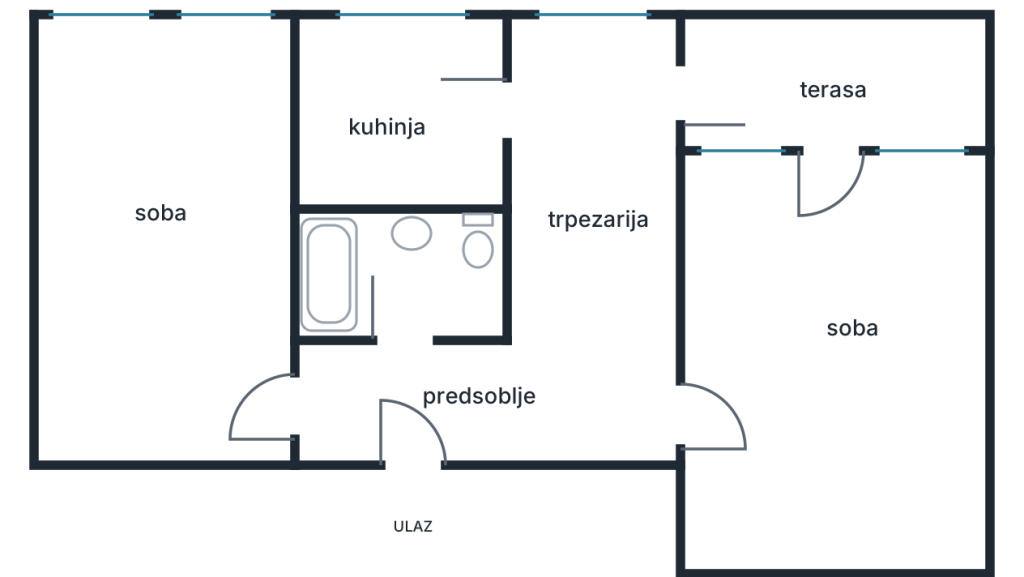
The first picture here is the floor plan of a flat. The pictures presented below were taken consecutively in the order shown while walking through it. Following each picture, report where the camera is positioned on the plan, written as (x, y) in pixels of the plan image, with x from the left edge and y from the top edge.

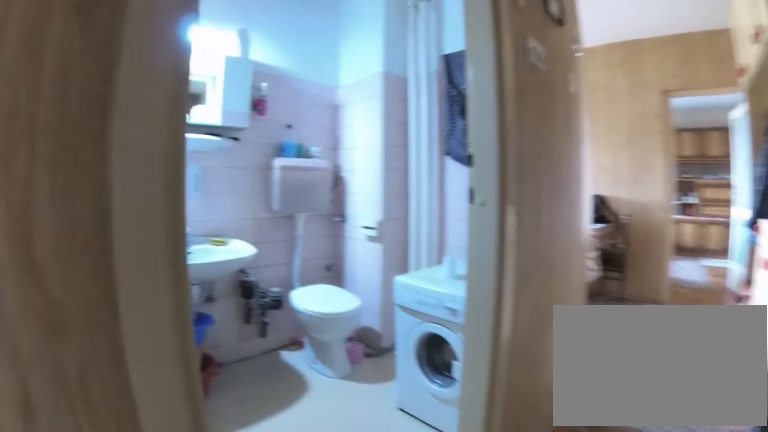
(375, 411)
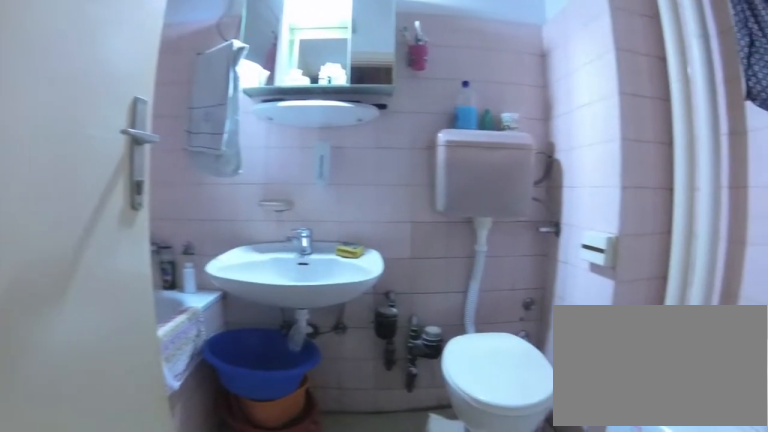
(395, 355)
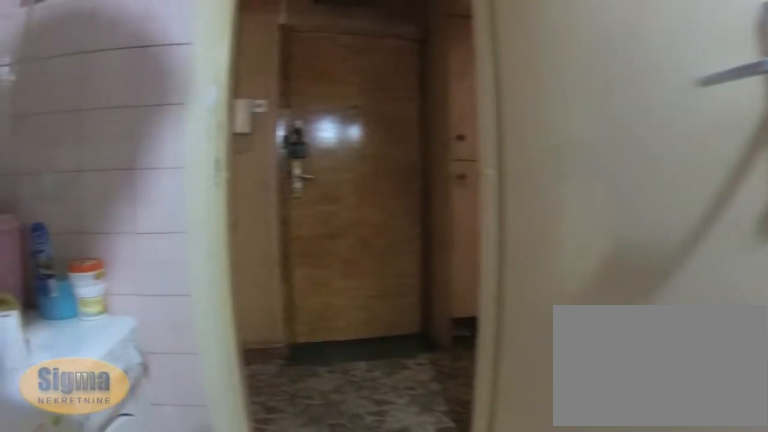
(408, 252)
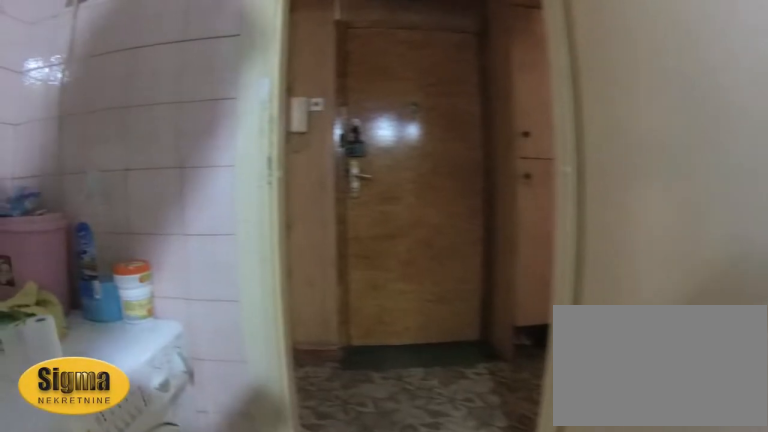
(402, 252)
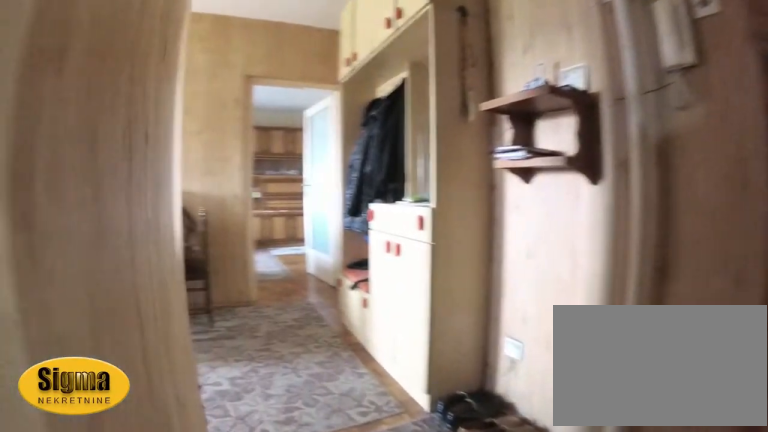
(388, 333)
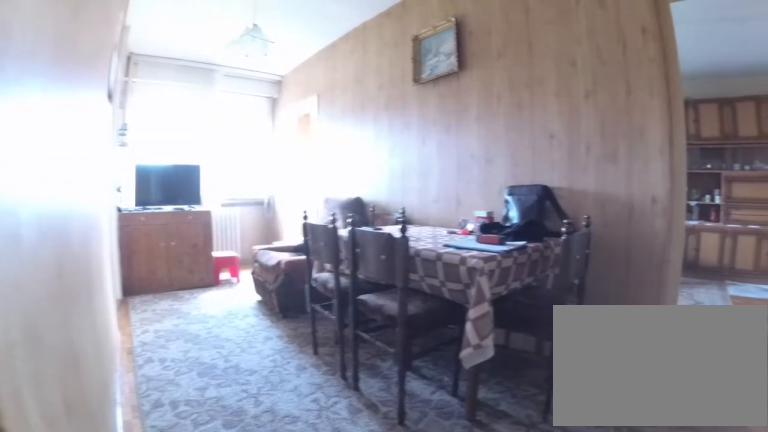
(523, 396)
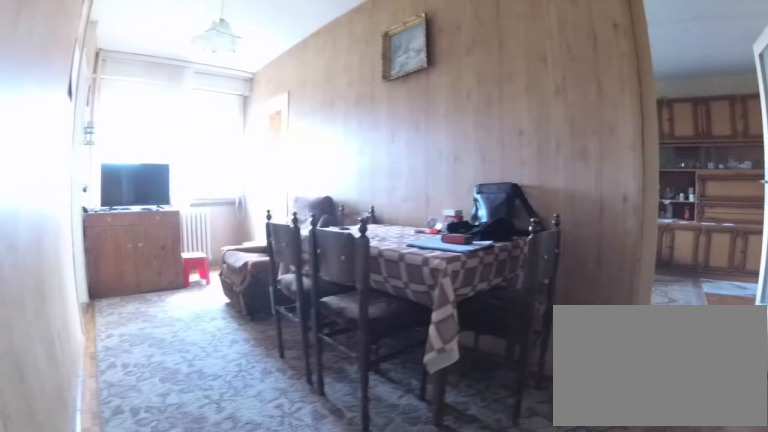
(522, 396)
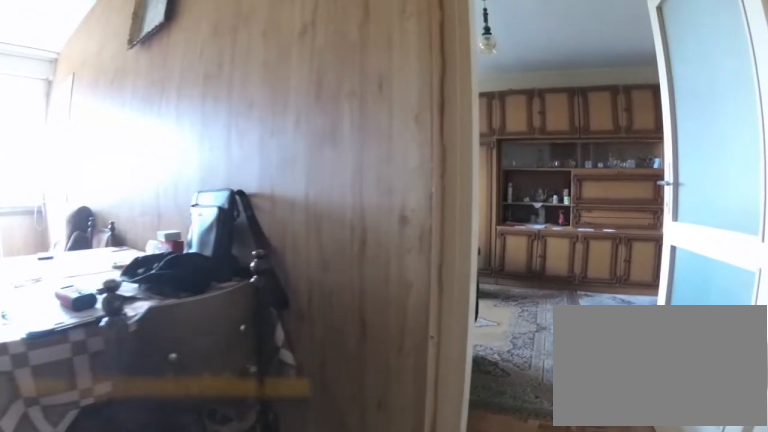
(576, 397)
